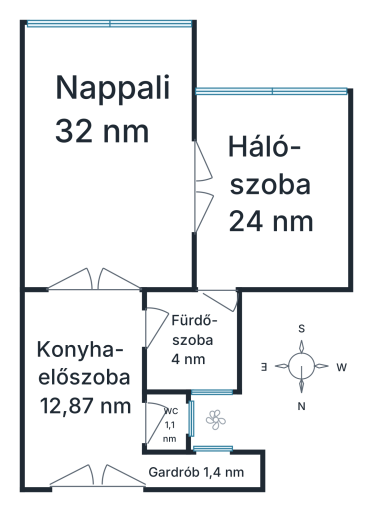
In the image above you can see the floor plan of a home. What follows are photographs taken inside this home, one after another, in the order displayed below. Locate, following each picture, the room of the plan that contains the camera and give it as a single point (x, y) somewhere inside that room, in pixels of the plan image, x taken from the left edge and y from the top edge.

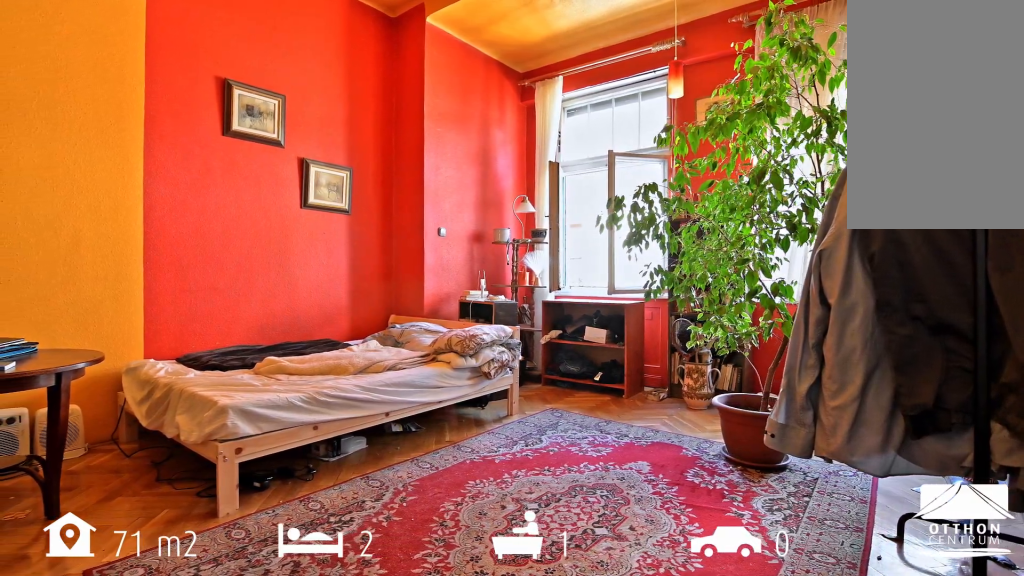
(109, 173)
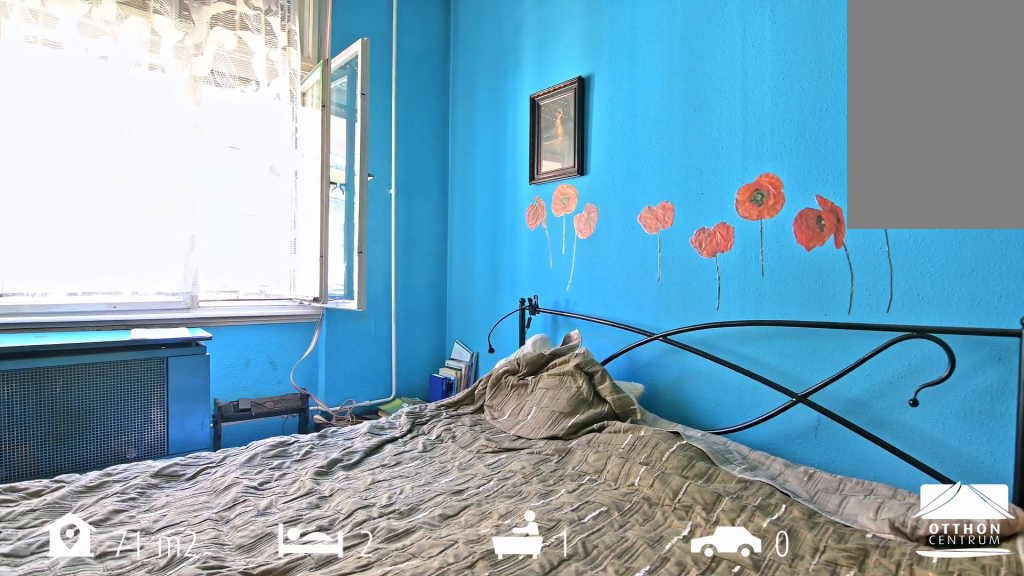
(276, 191)
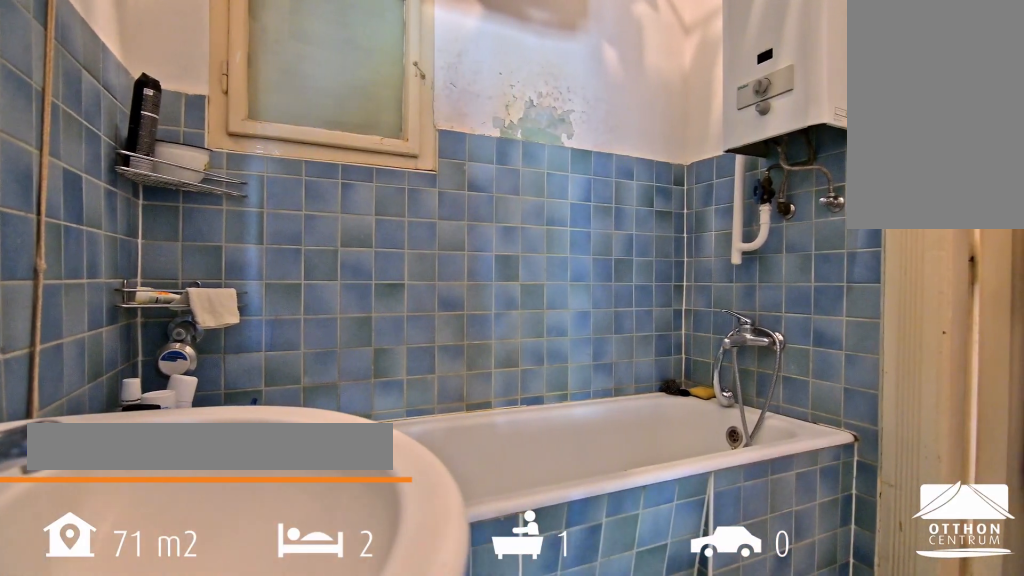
(192, 339)
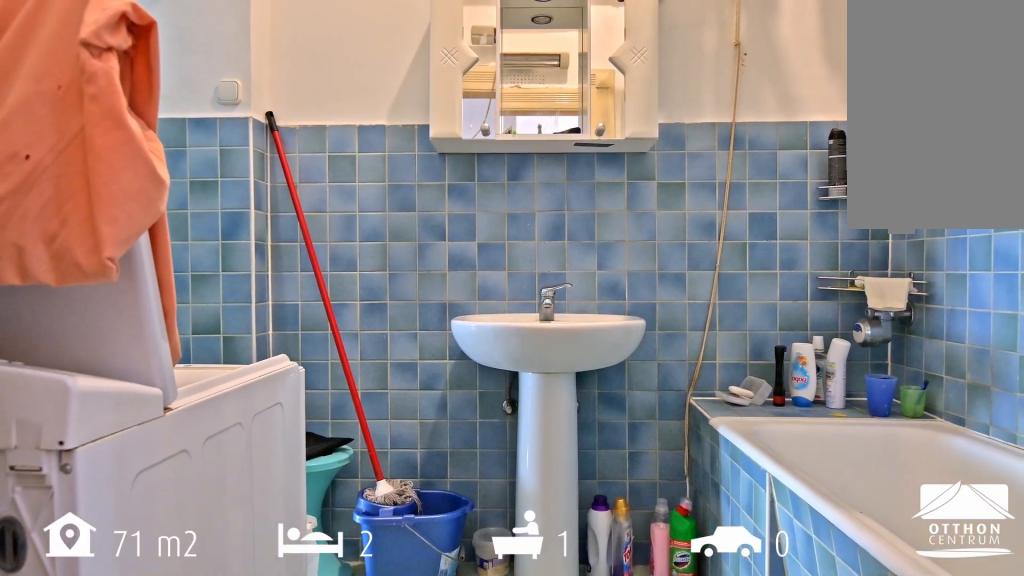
(192, 339)
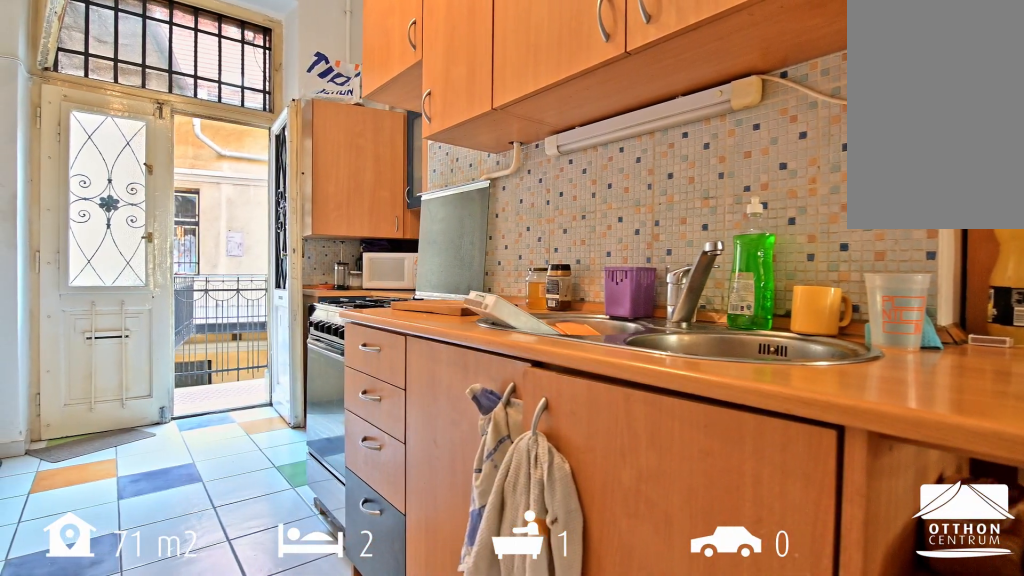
(79, 387)
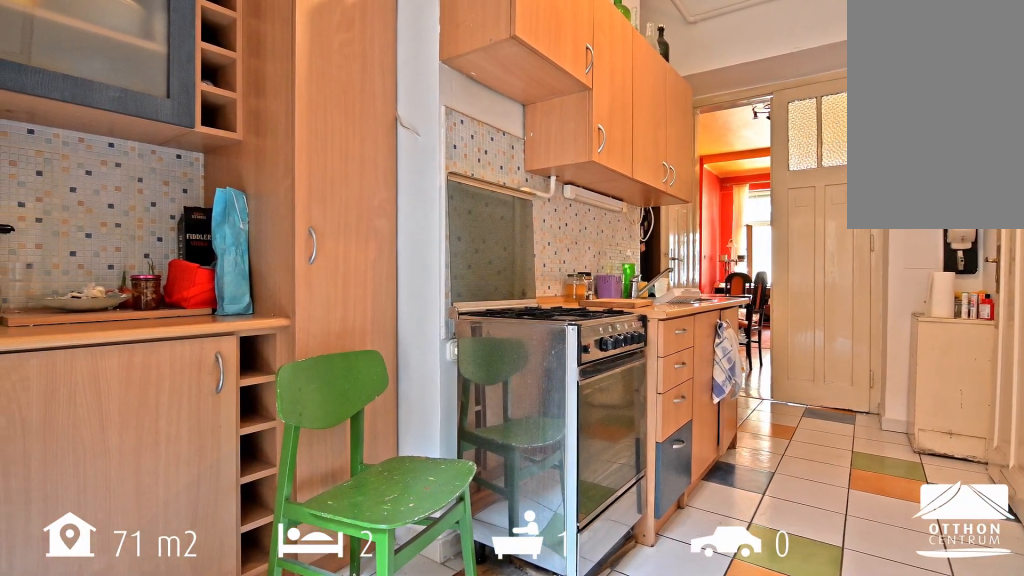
(79, 387)
